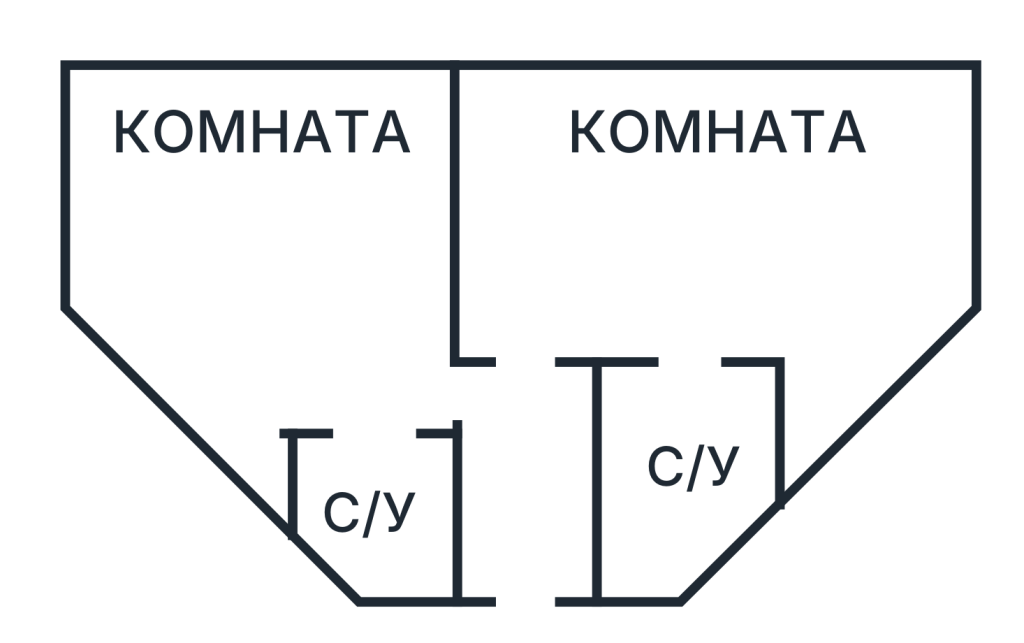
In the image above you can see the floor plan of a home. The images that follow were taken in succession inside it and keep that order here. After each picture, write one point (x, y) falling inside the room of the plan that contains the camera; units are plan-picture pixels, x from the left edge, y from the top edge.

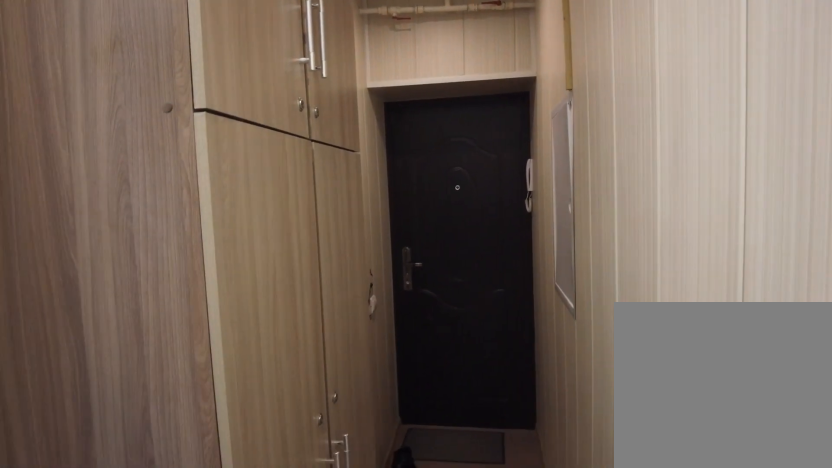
(537, 507)
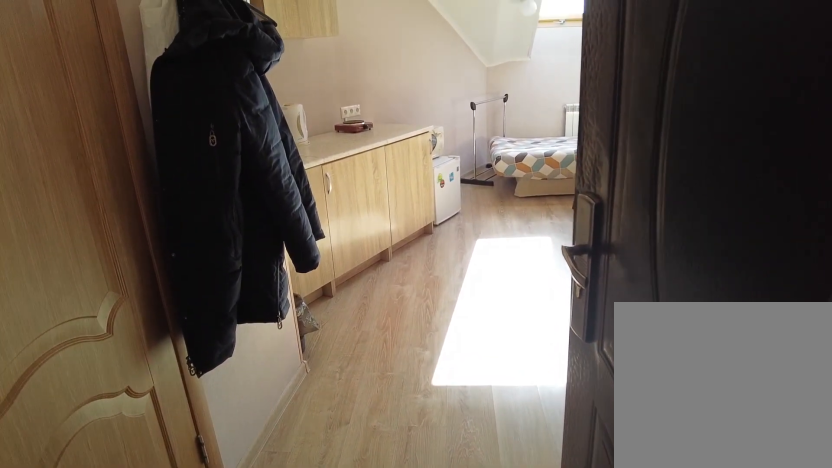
(492, 411)
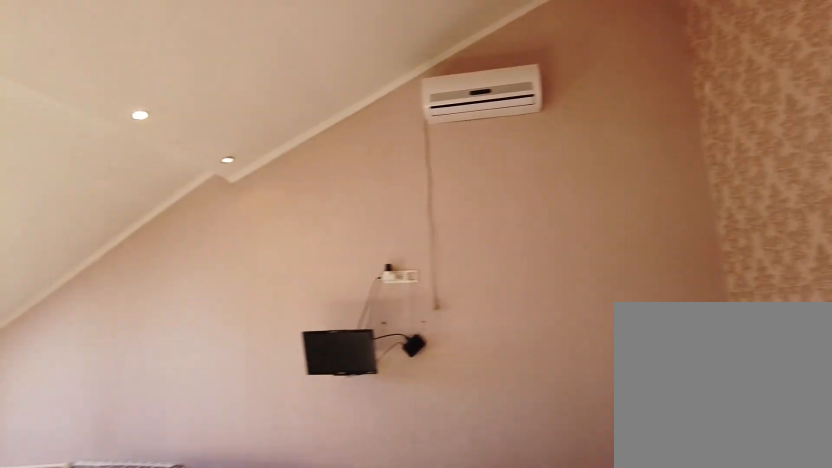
(335, 344)
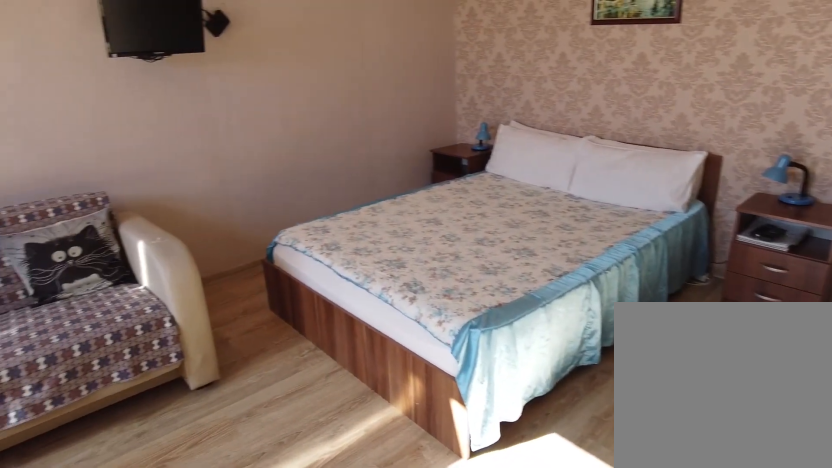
(335, 344)
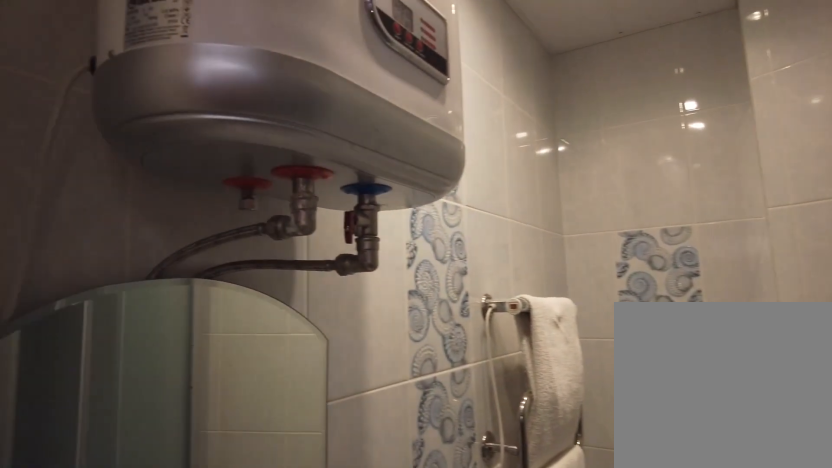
(395, 490)
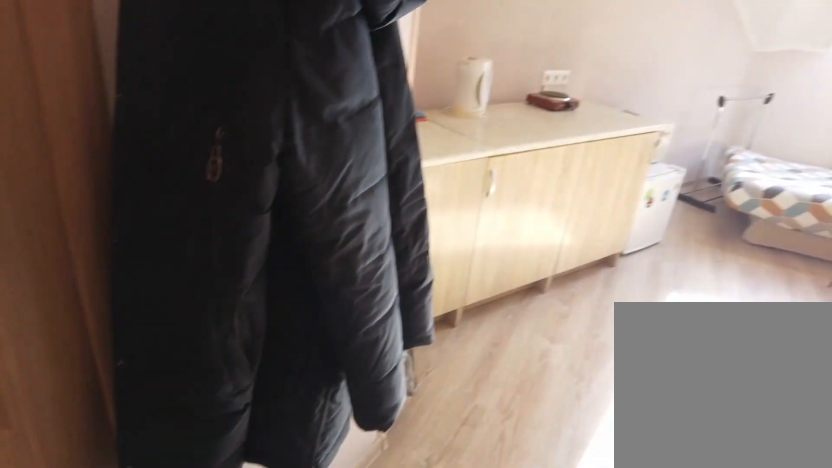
(345, 377)
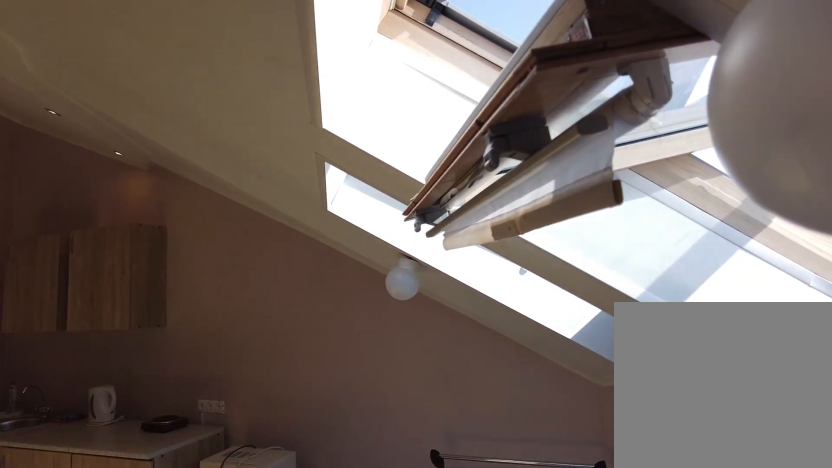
(379, 168)
